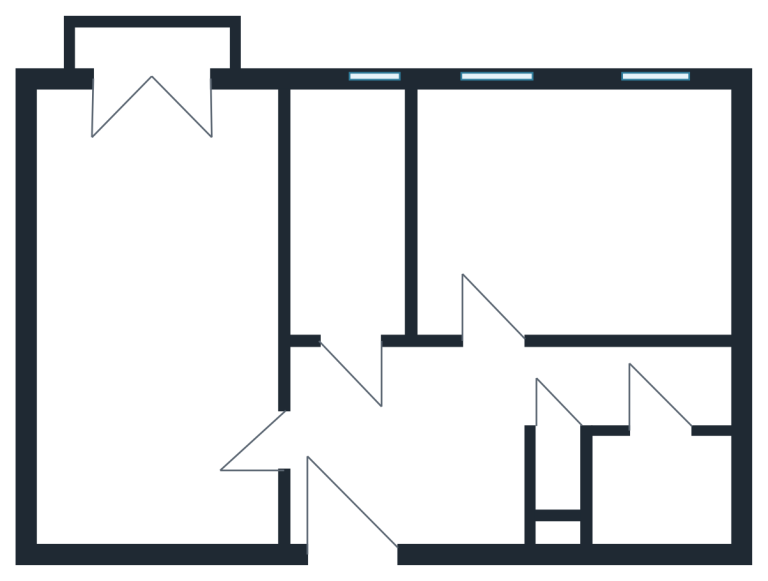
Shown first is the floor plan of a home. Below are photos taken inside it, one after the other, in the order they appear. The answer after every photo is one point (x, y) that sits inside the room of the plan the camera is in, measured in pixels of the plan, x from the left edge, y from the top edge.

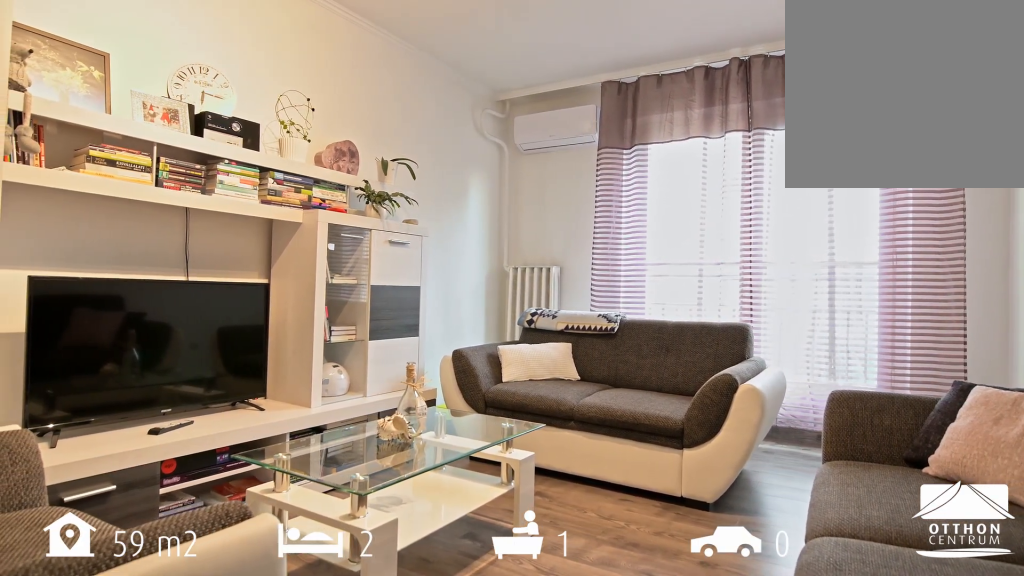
(161, 321)
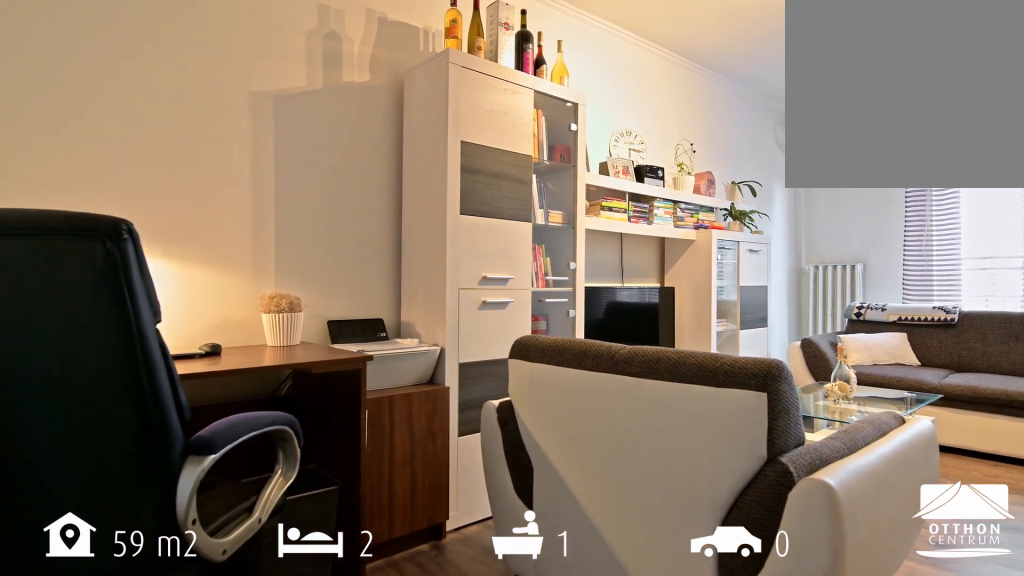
(161, 321)
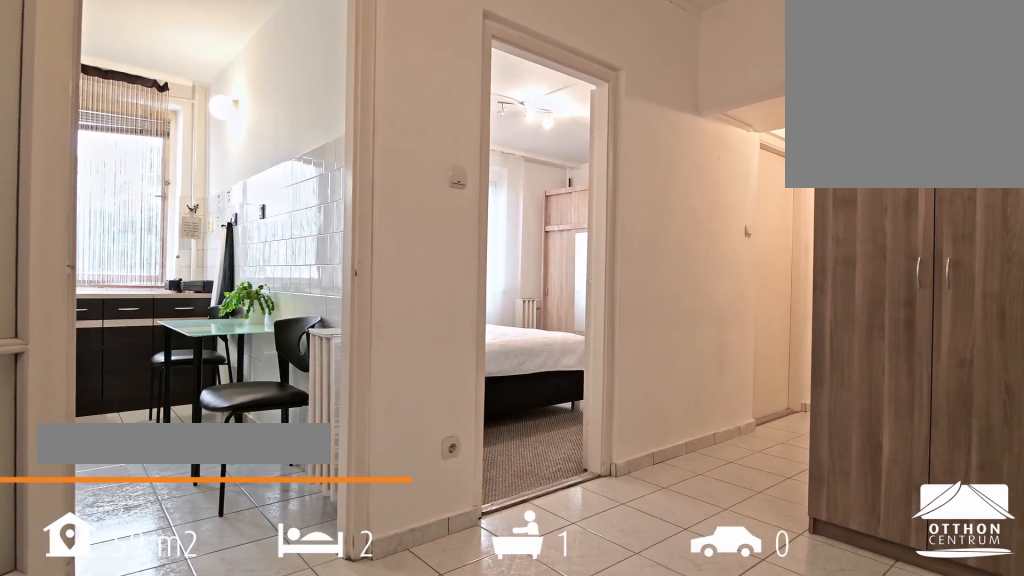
(409, 457)
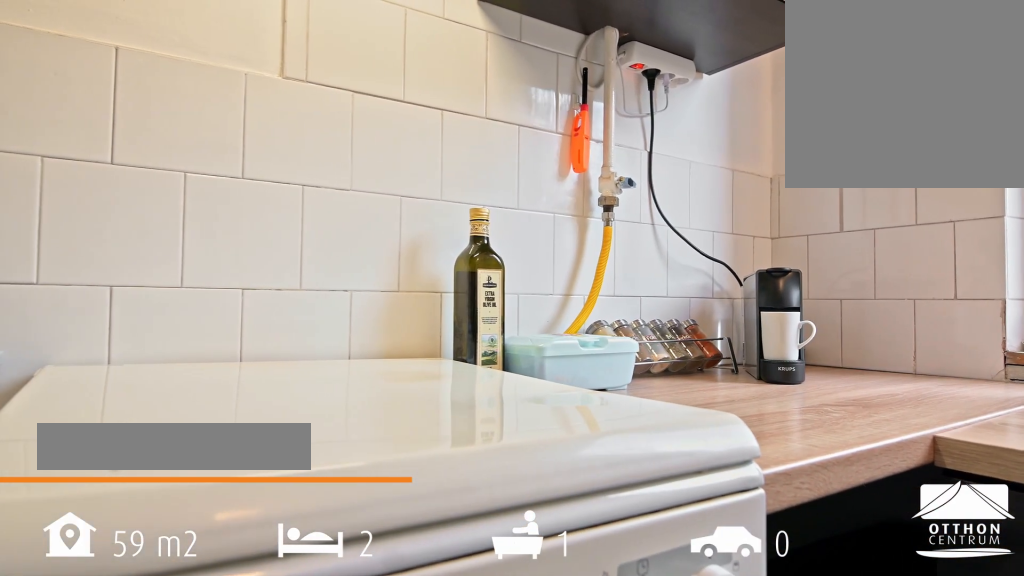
(356, 231)
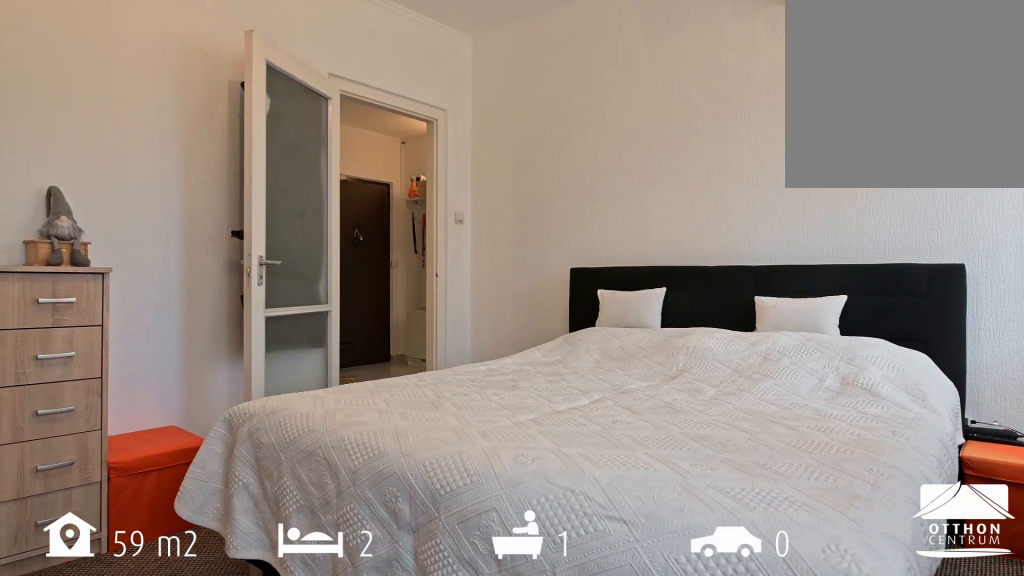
(579, 215)
